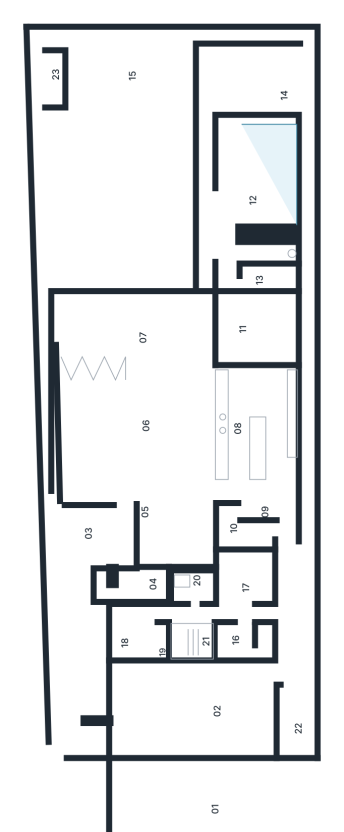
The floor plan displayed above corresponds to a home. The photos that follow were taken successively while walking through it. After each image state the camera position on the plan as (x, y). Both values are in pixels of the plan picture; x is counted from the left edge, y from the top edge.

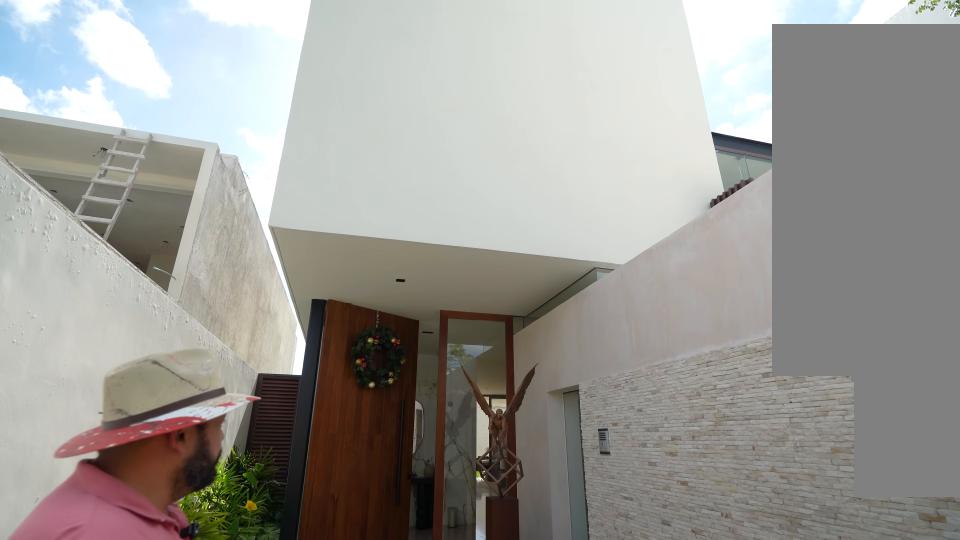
(88, 636)
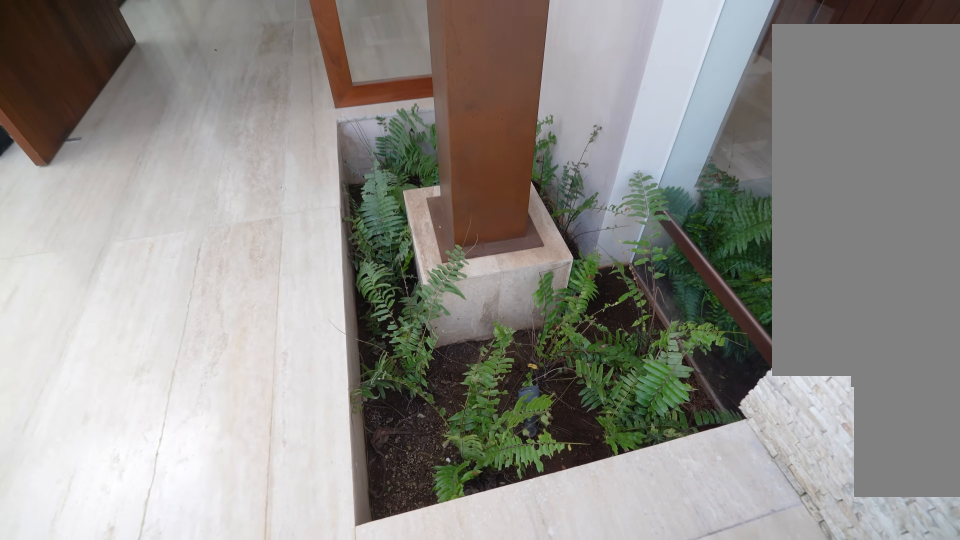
(86, 631)
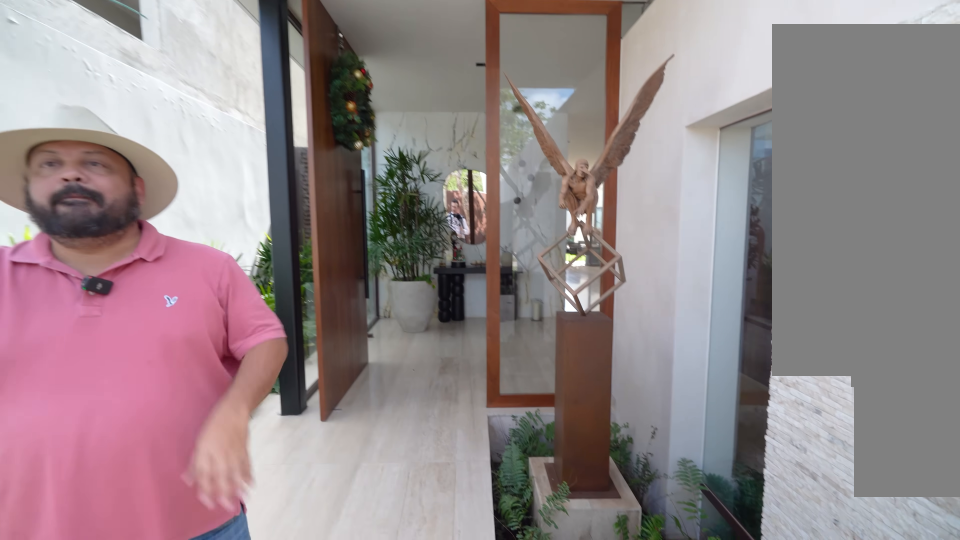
(84, 623)
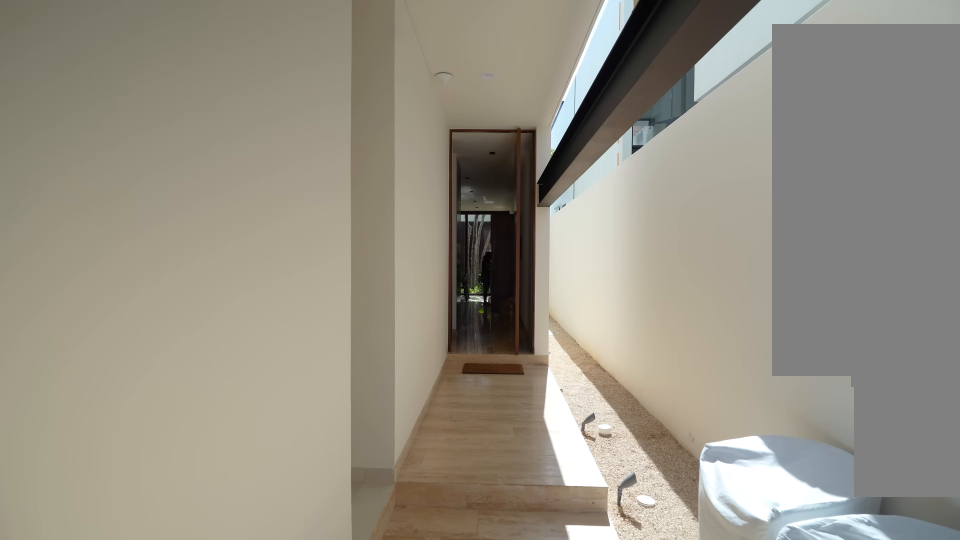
(288, 674)
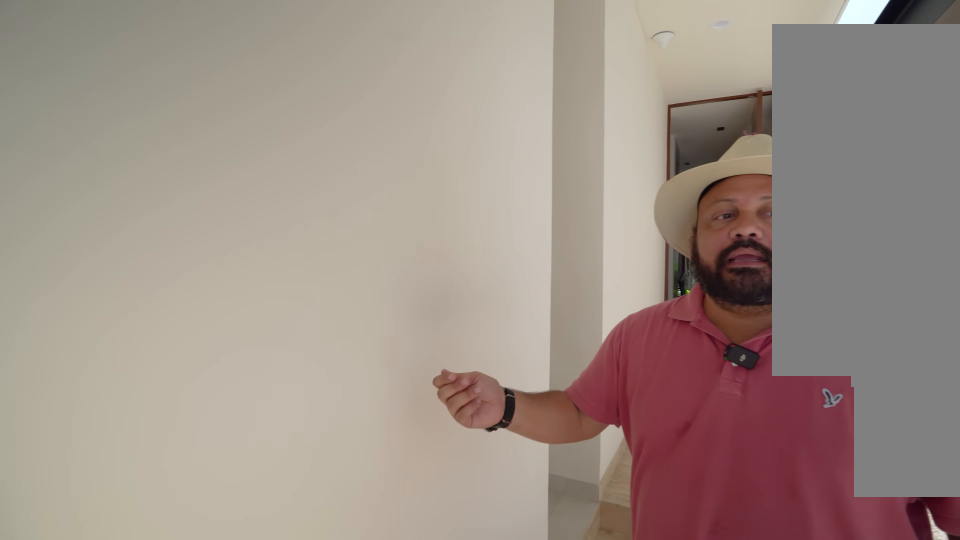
(288, 635)
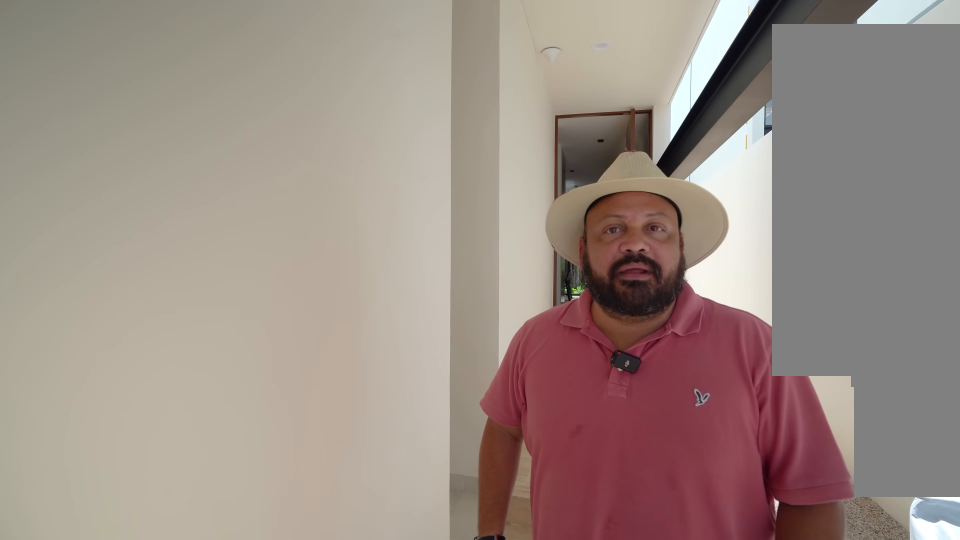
(288, 634)
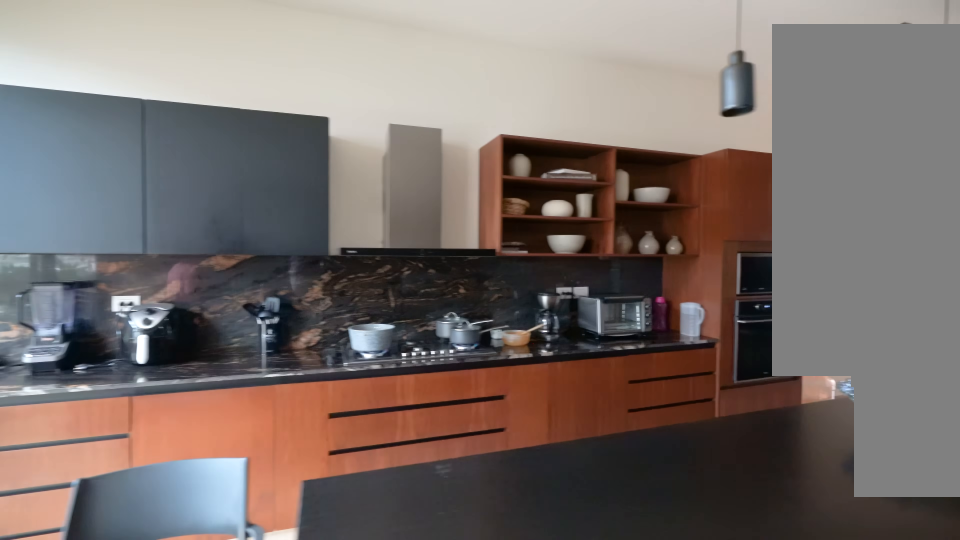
(232, 383)
